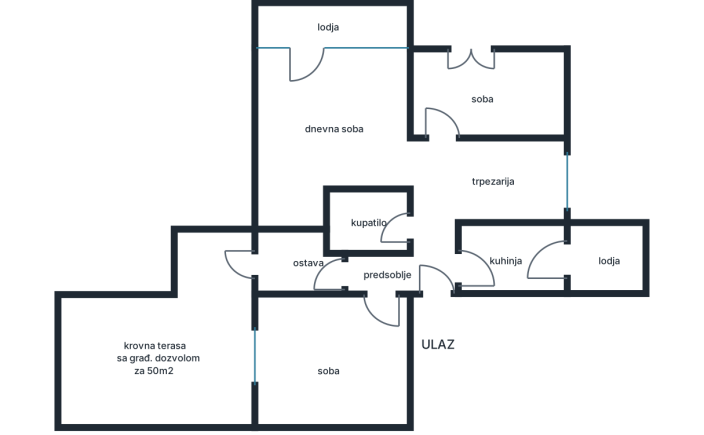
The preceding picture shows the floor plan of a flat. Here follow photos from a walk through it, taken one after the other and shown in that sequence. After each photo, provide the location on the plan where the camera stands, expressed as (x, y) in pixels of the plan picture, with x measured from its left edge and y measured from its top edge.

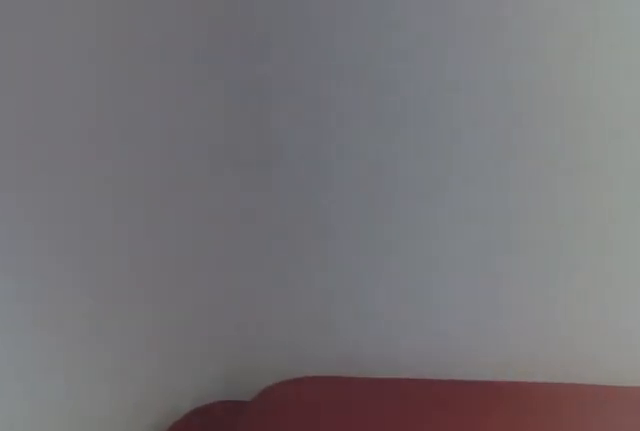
(479, 99)
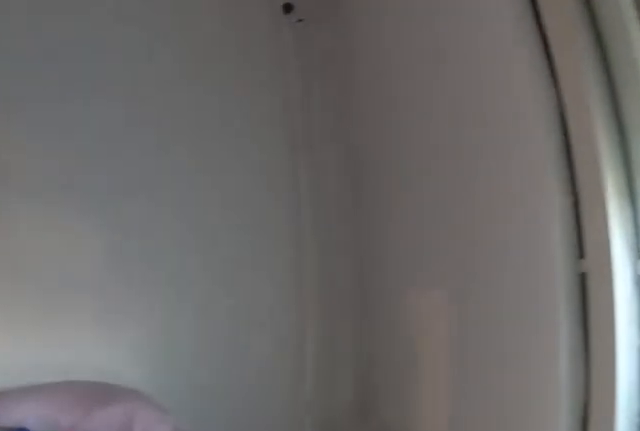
(501, 79)
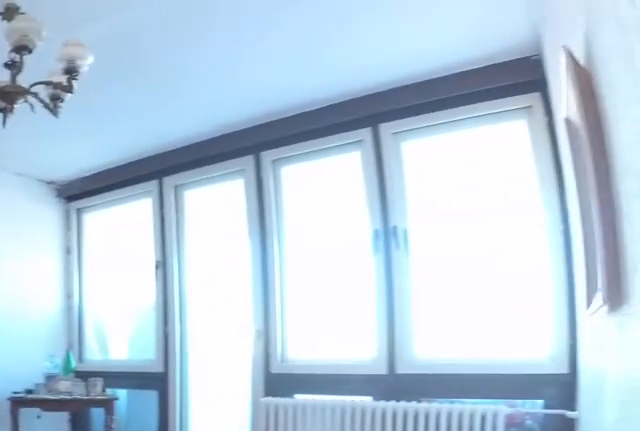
(406, 171)
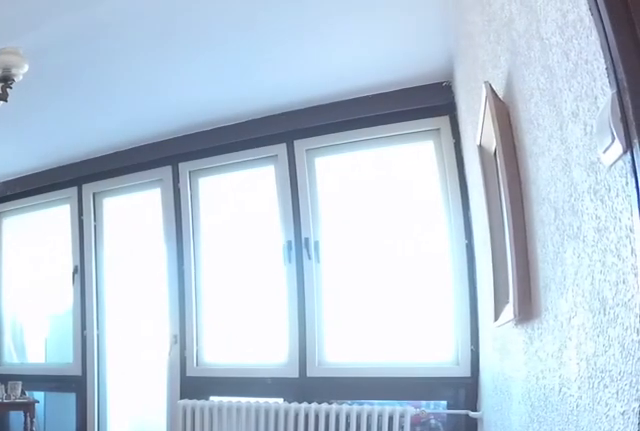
(405, 171)
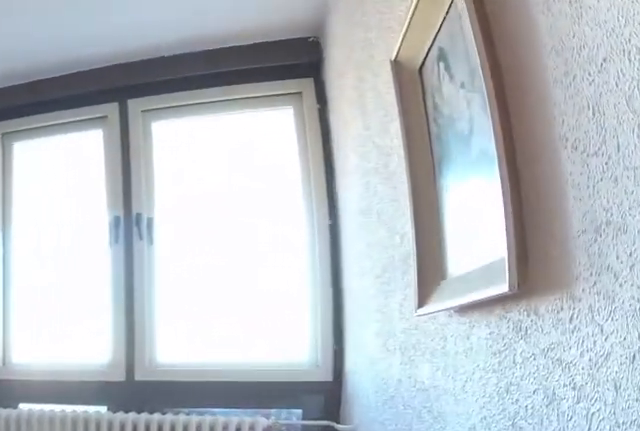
(393, 161)
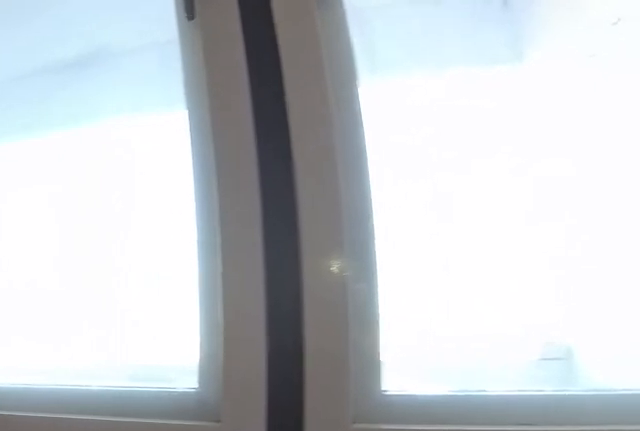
(391, 87)
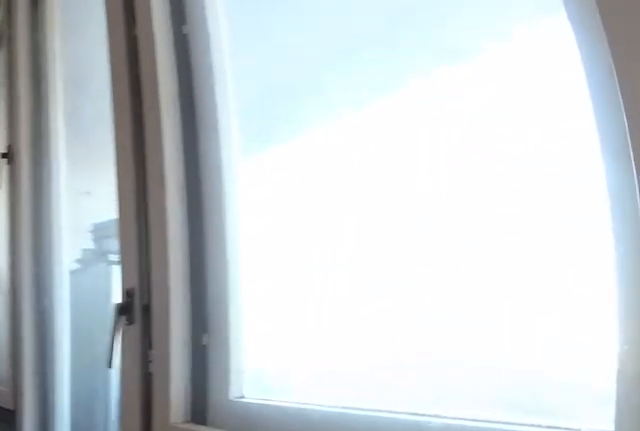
(398, 77)
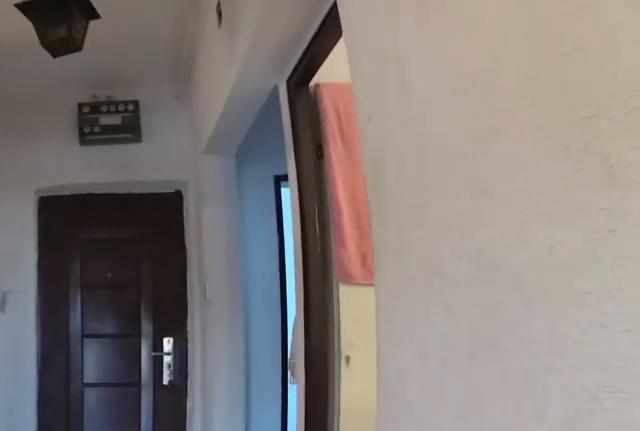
(438, 178)
